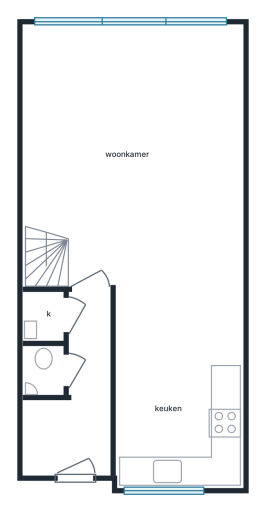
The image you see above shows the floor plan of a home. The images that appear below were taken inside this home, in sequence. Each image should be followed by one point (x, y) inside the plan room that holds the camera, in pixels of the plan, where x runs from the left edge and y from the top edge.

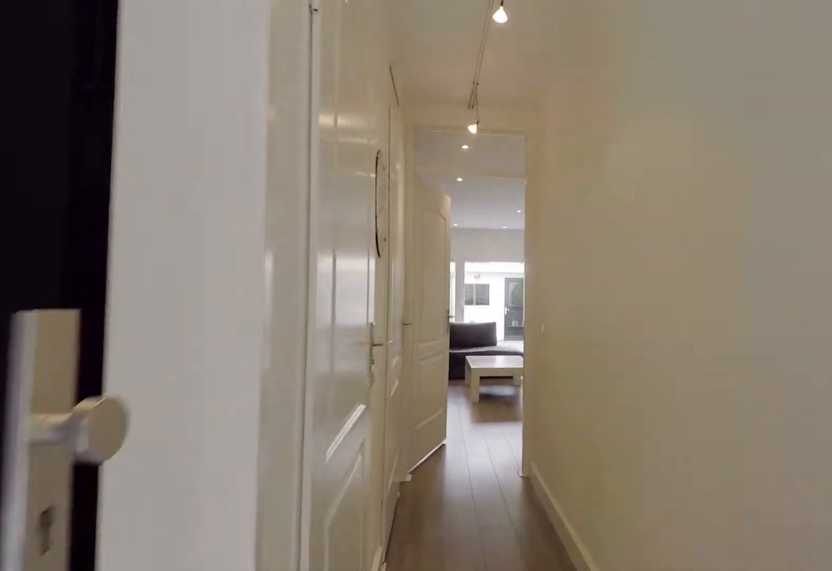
(77, 400)
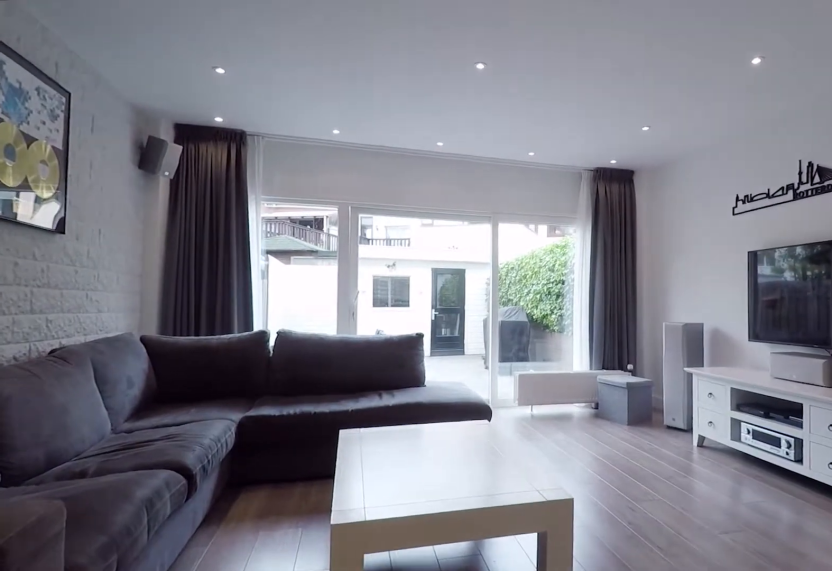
(136, 153)
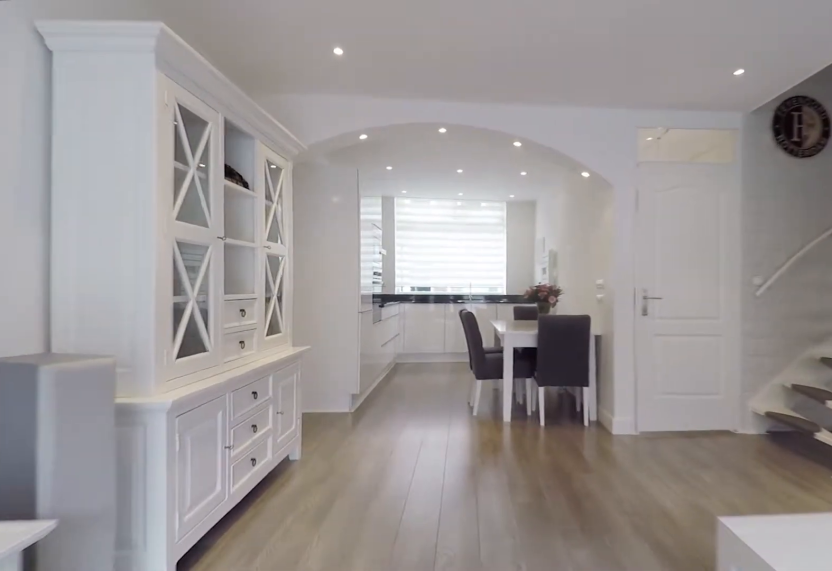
(136, 153)
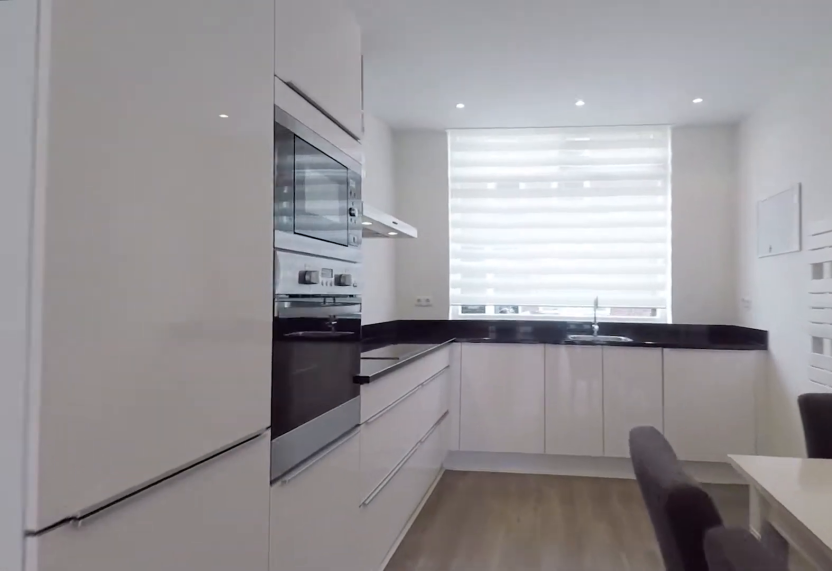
(178, 386)
